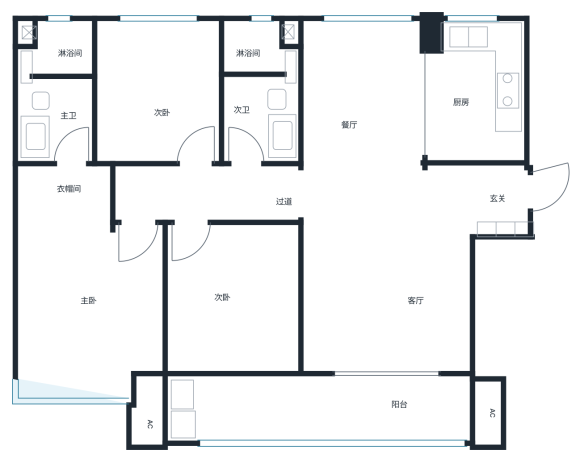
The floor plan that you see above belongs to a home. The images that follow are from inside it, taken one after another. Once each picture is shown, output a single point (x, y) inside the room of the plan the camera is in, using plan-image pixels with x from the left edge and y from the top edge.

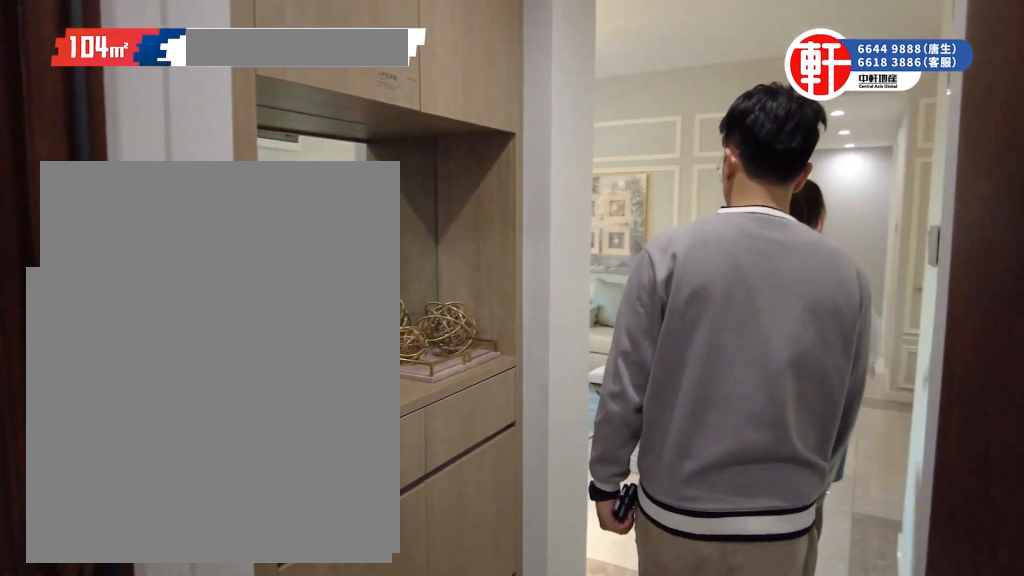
(499, 202)
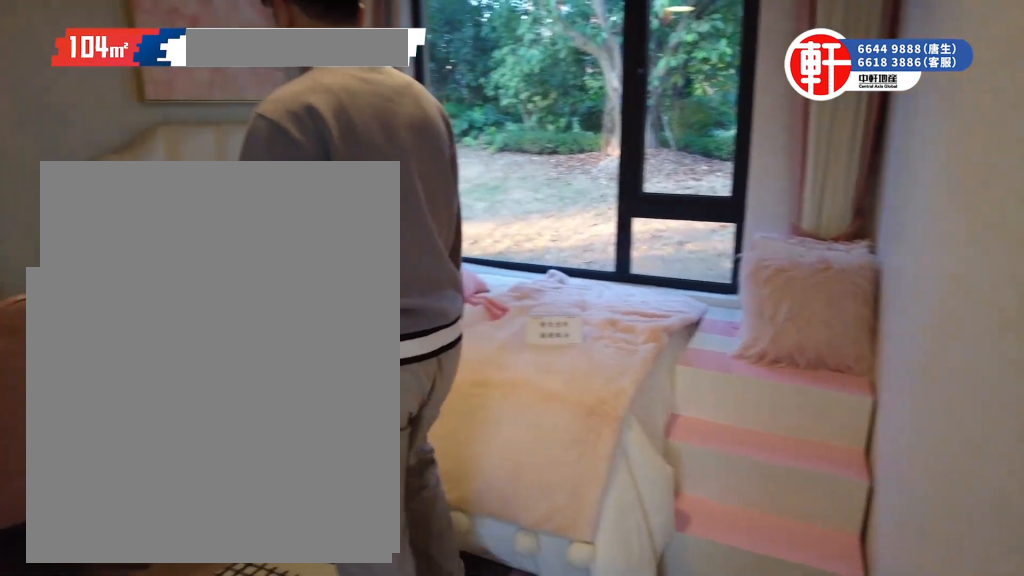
(172, 120)
